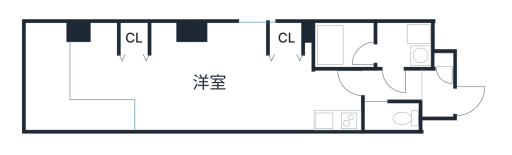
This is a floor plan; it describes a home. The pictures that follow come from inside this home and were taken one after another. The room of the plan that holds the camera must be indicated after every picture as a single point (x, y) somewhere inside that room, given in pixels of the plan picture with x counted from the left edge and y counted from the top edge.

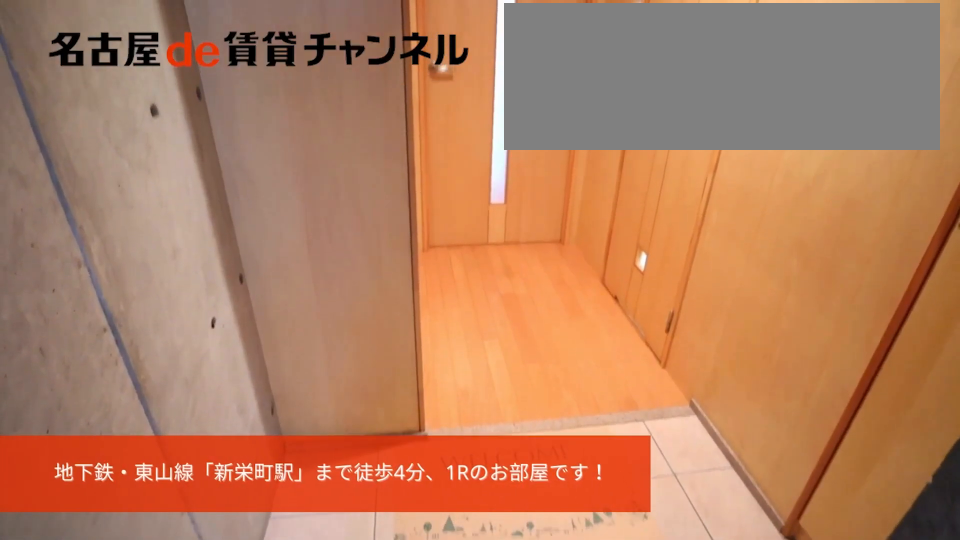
(443, 58)
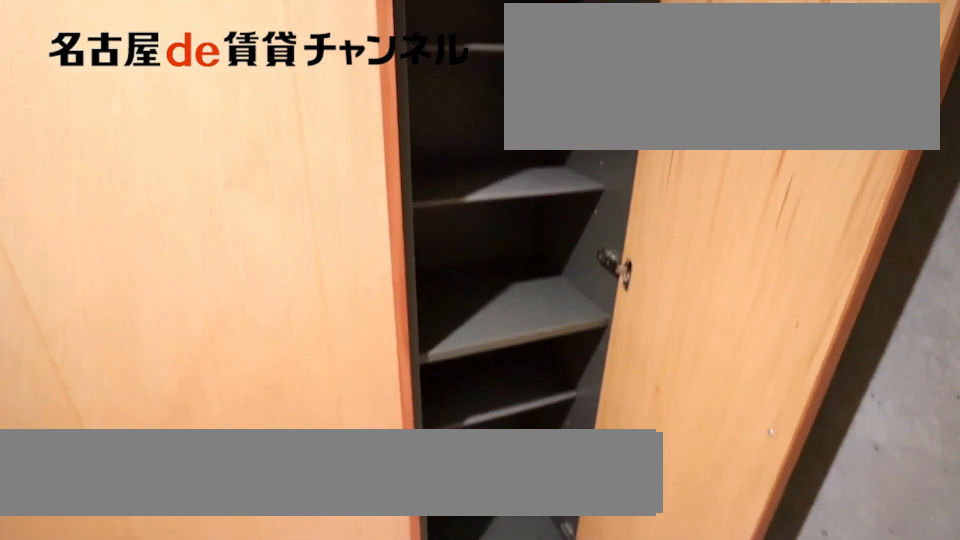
(443, 58)
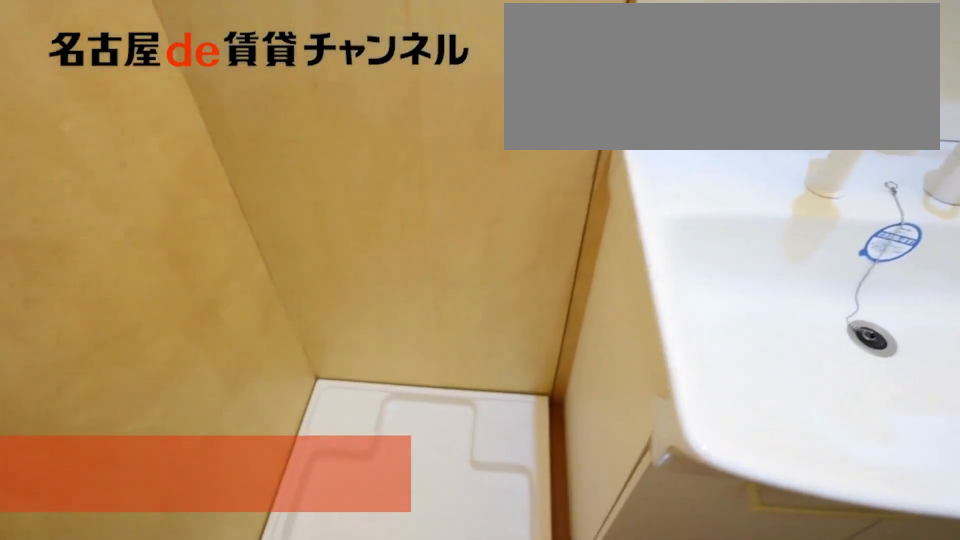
(404, 46)
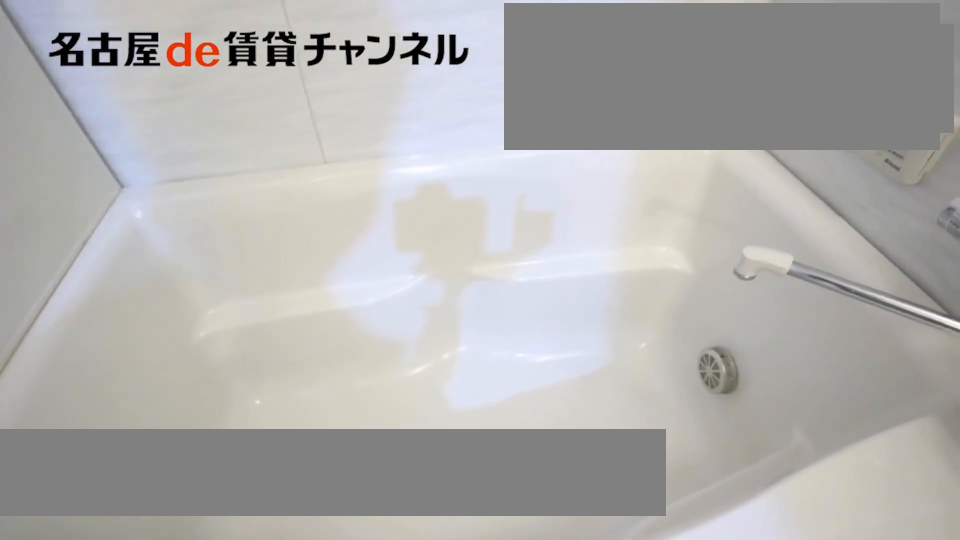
(344, 46)
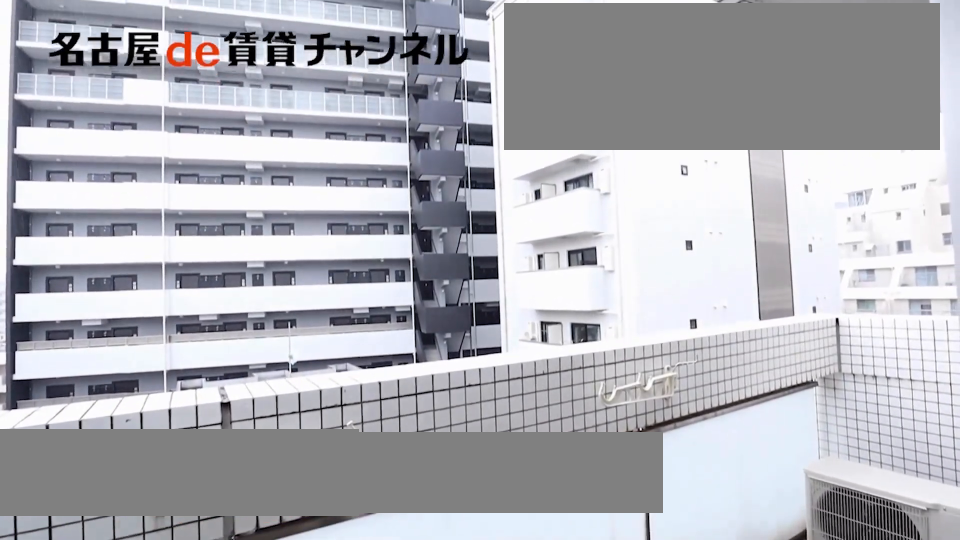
(67, 90)
